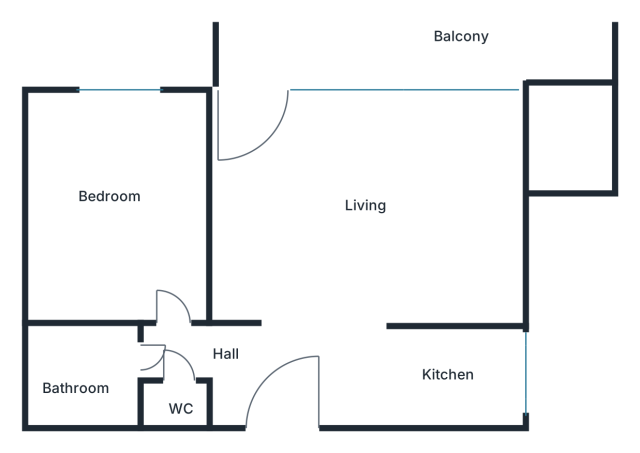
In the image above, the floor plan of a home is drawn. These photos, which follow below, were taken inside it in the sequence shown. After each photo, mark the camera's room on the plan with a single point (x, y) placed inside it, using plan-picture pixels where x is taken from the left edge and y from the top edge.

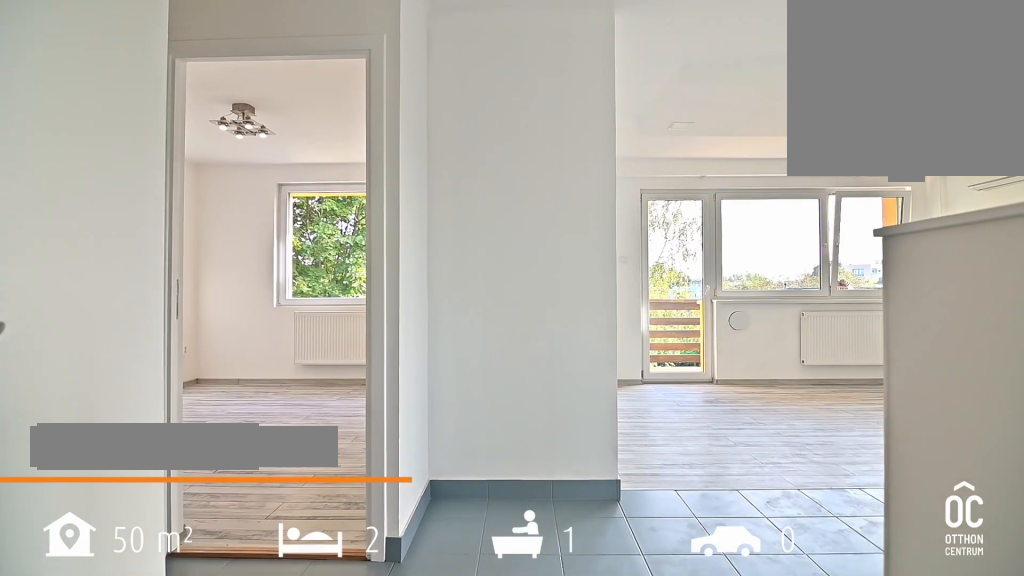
(293, 392)
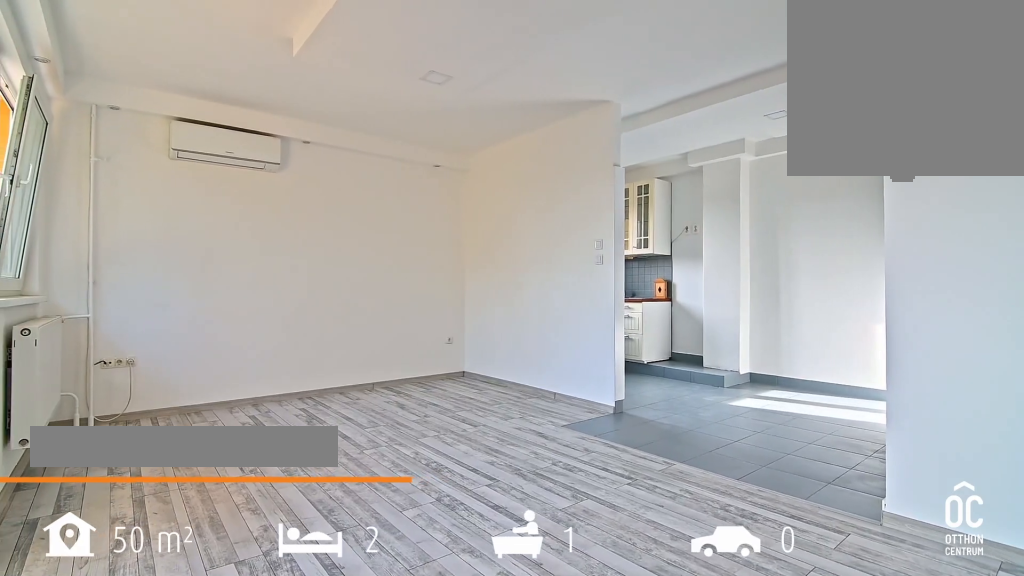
(366, 205)
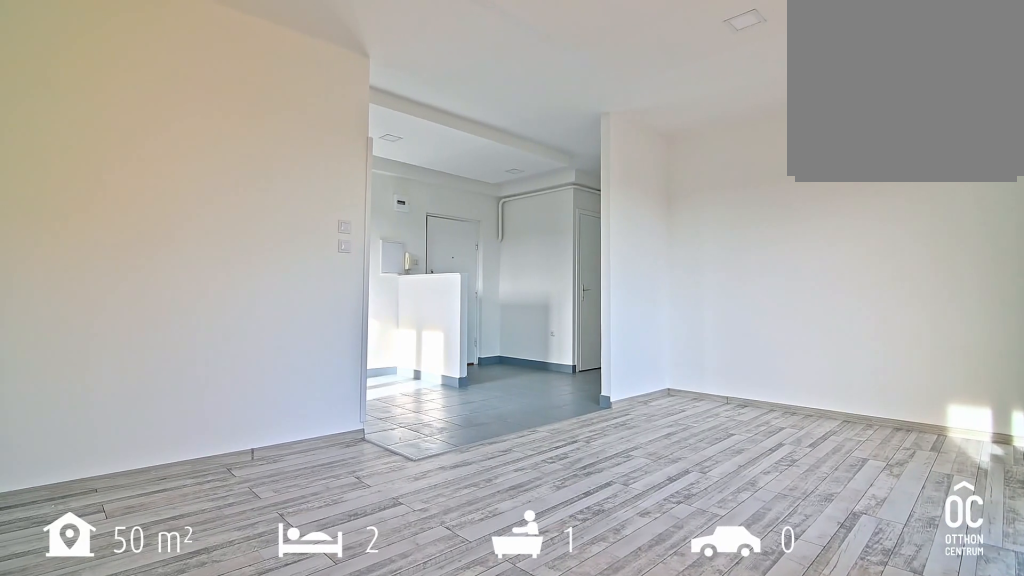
(366, 206)
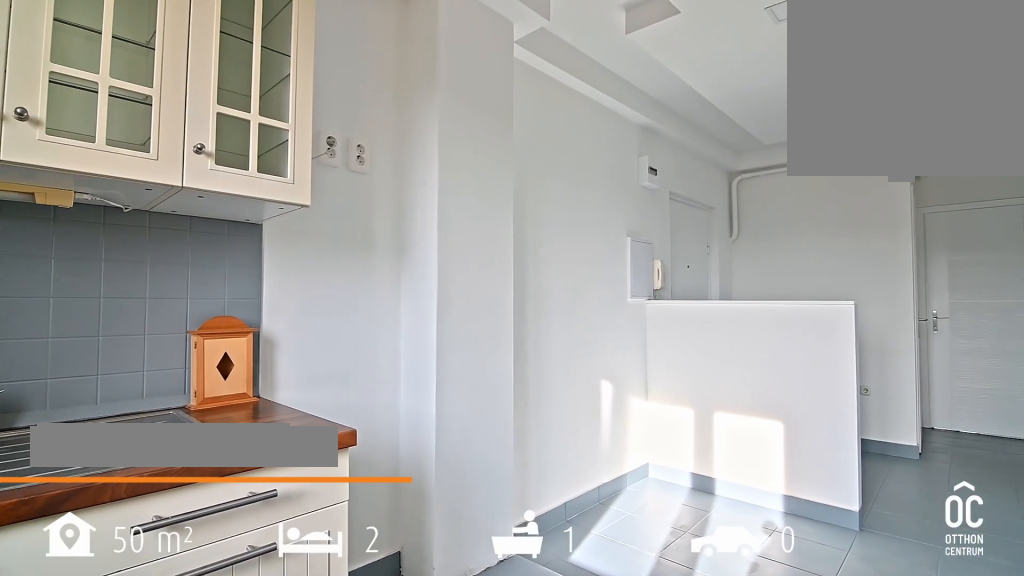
(464, 378)
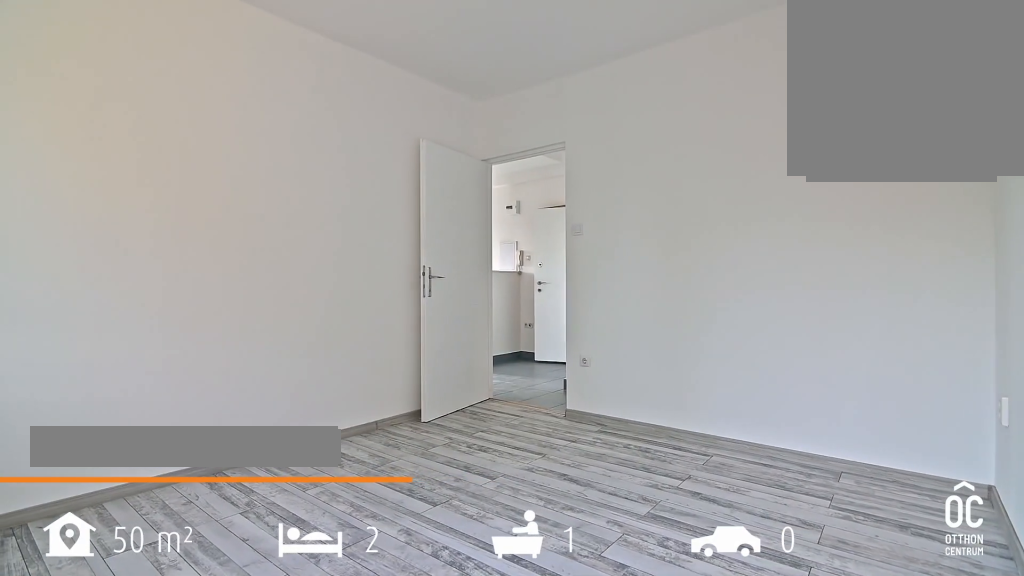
(112, 201)
